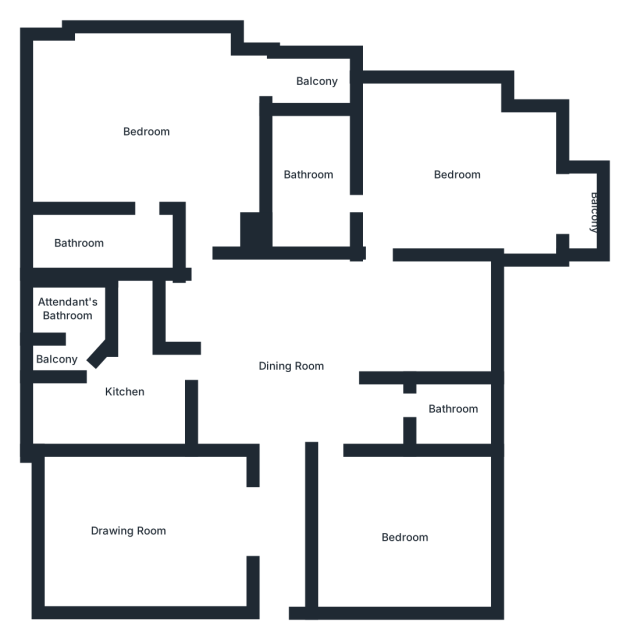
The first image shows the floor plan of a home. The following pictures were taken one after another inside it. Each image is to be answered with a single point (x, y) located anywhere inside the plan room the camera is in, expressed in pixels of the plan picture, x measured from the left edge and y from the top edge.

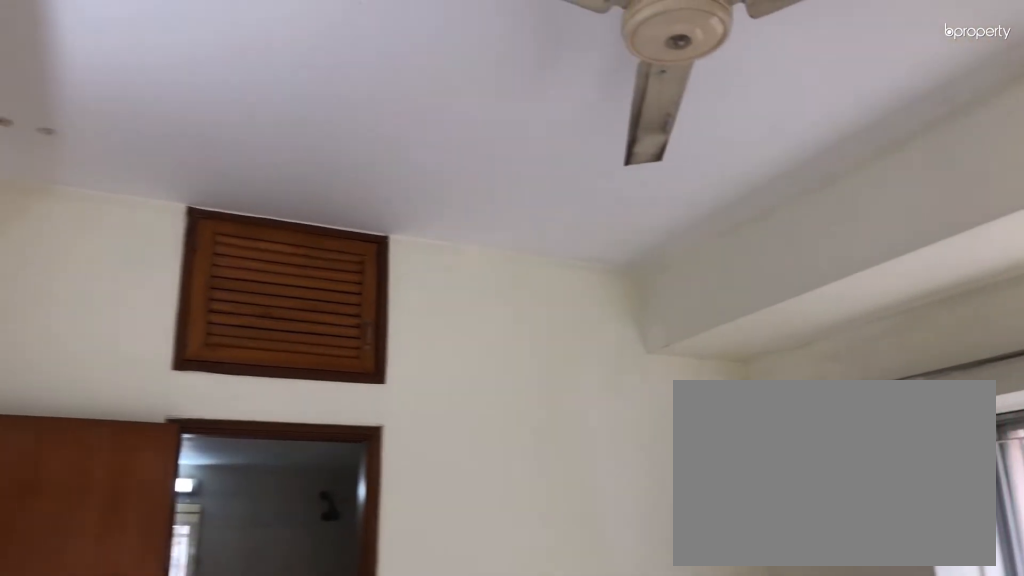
(458, 169)
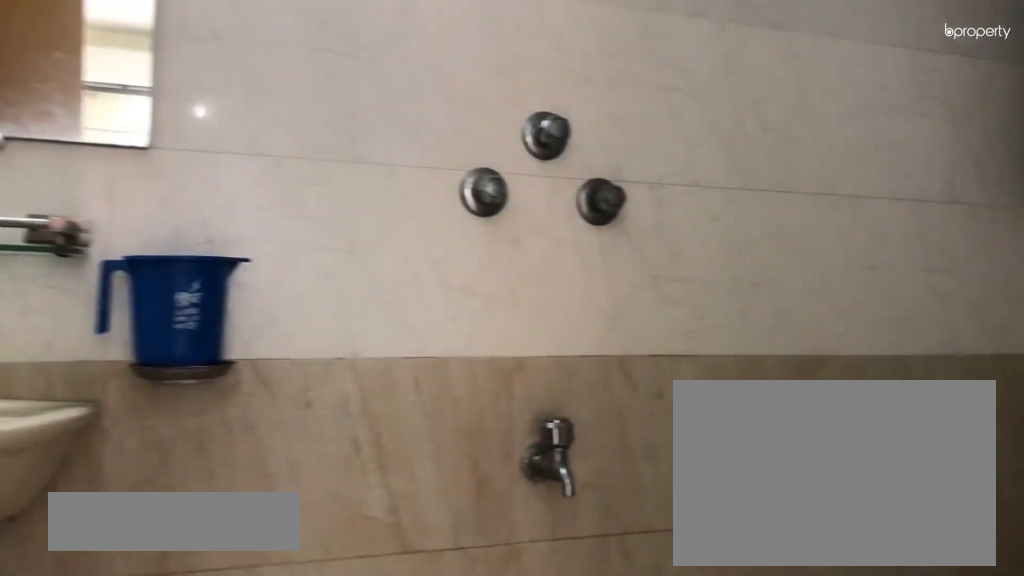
(309, 176)
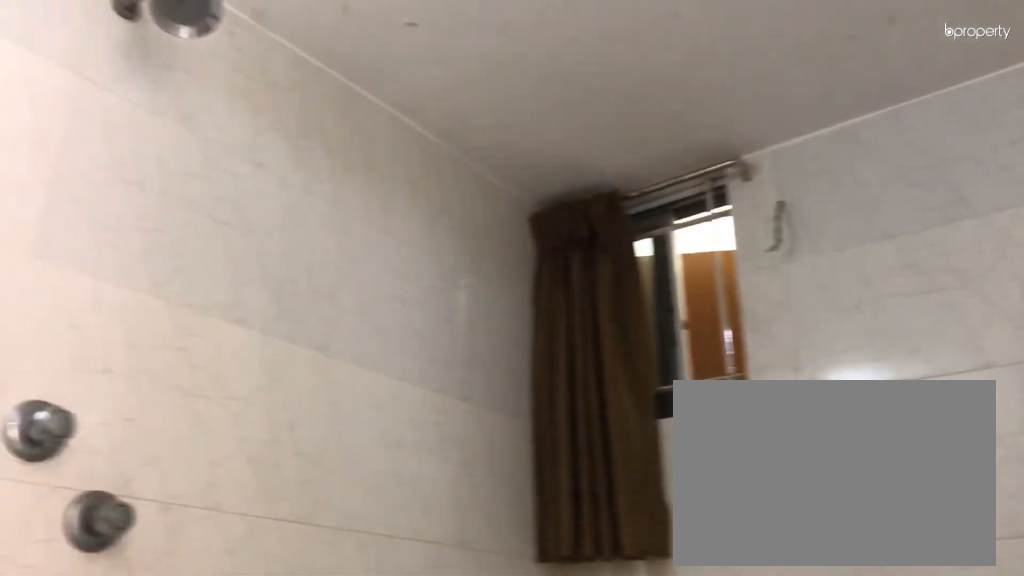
(309, 176)
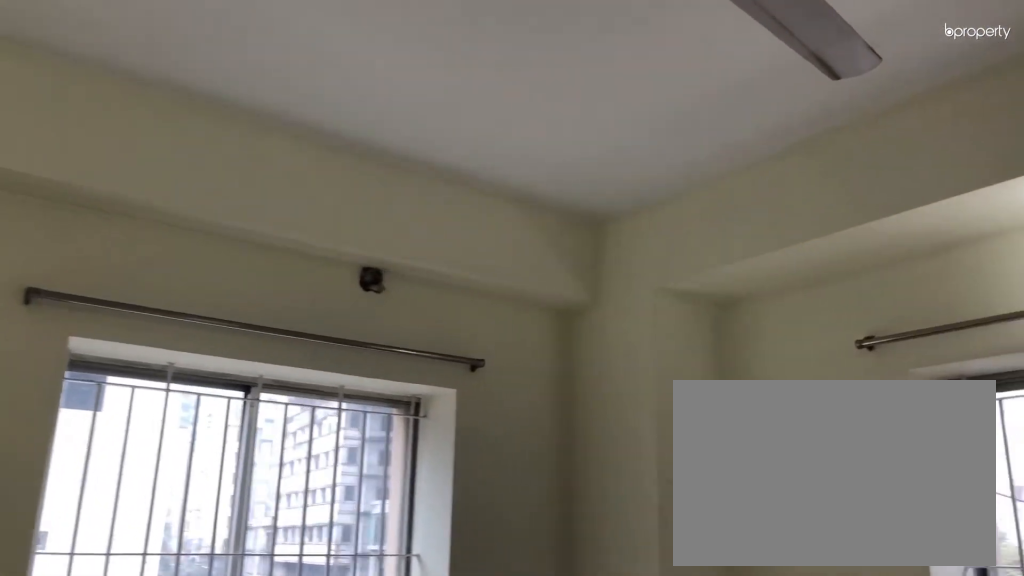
(139, 129)
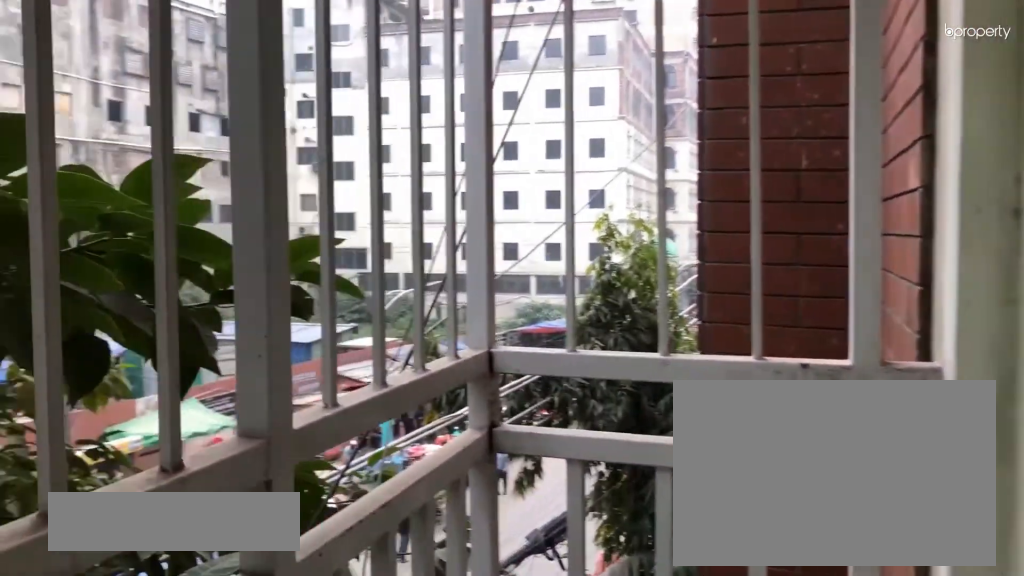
(320, 74)
